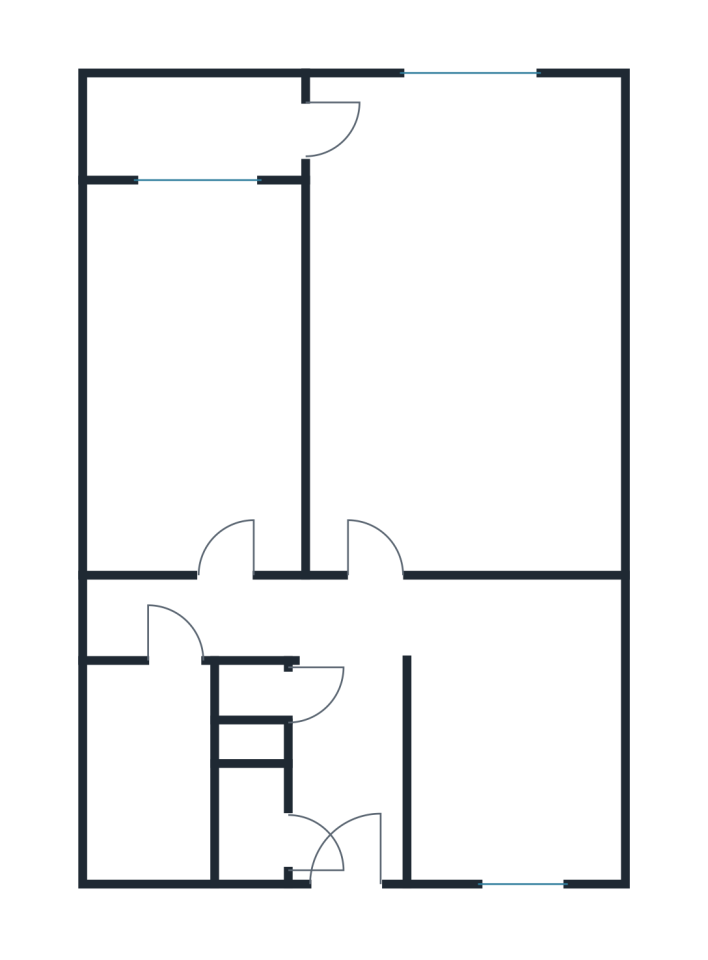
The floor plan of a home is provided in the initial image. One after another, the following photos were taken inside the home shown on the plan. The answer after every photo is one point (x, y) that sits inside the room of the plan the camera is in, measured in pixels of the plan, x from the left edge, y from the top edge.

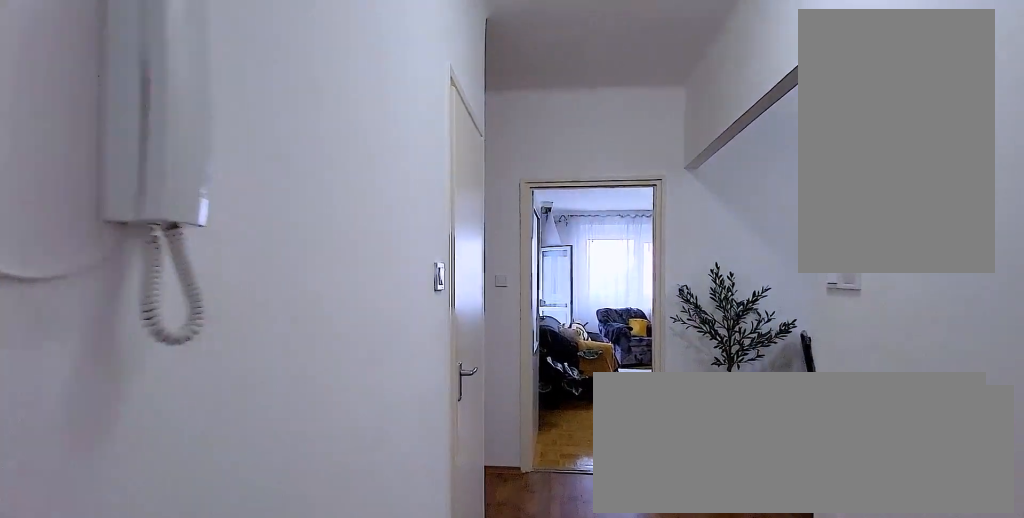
(346, 768)
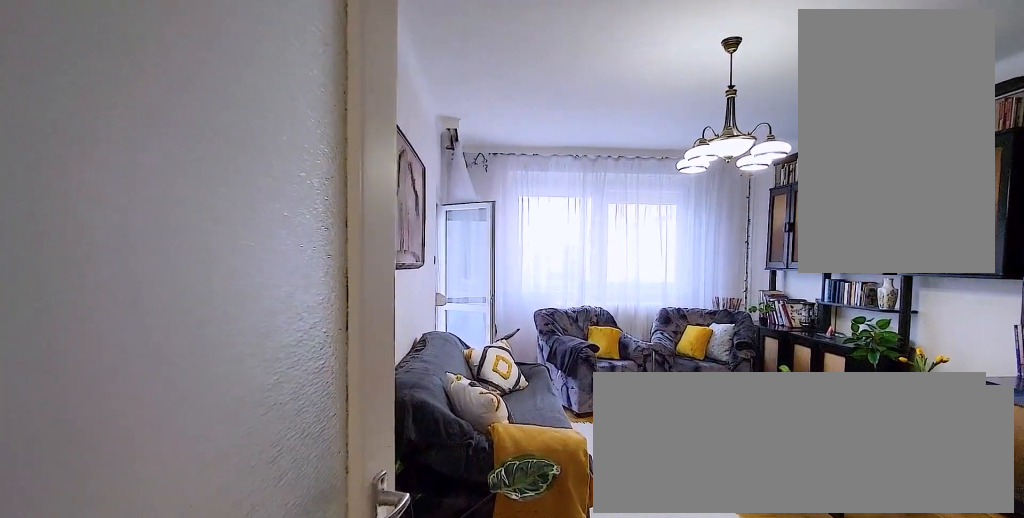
(473, 361)
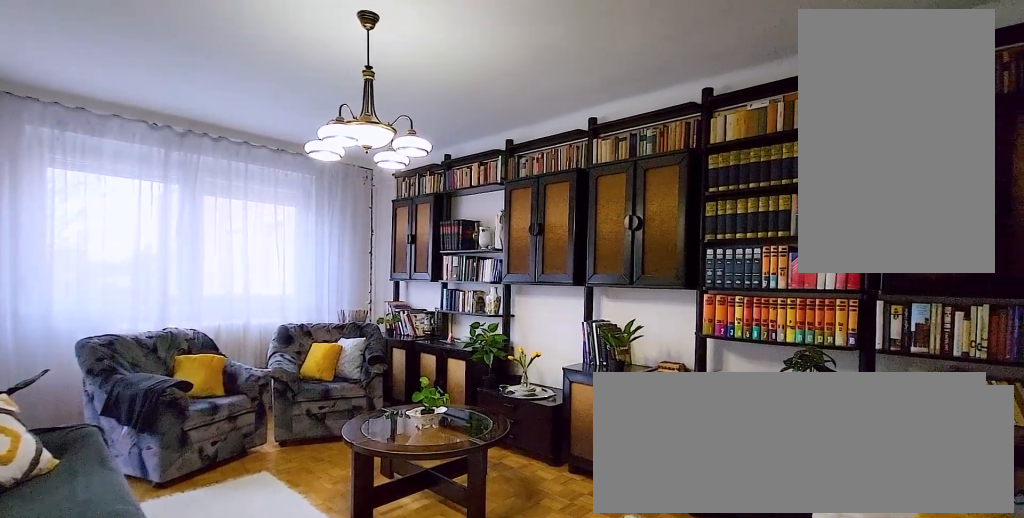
(473, 362)
